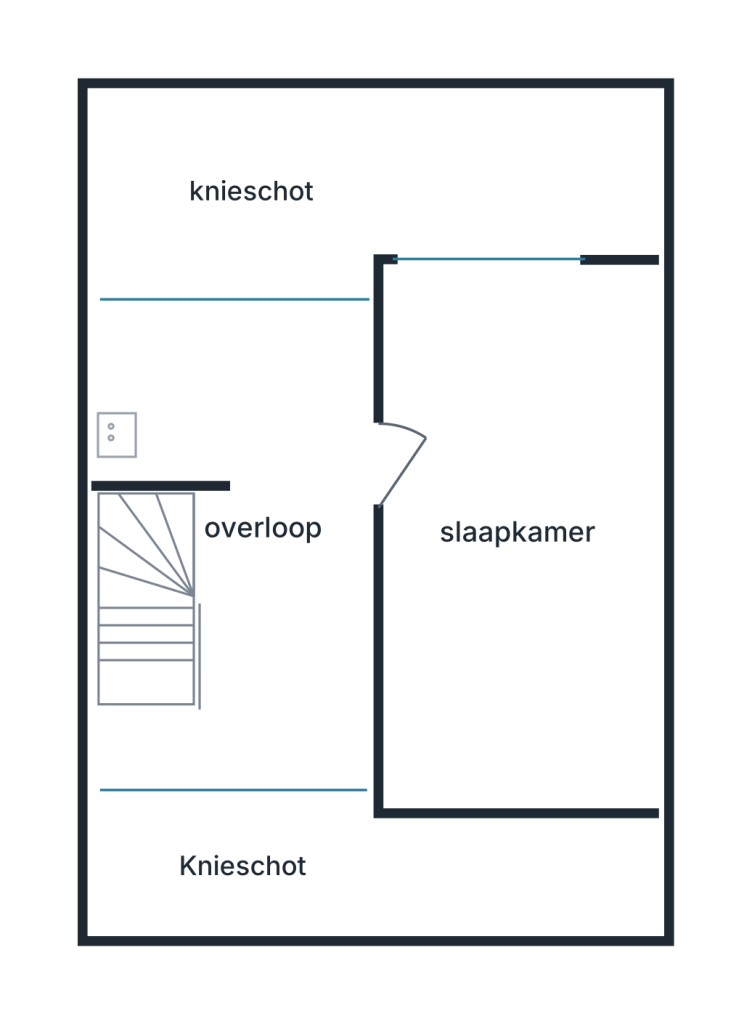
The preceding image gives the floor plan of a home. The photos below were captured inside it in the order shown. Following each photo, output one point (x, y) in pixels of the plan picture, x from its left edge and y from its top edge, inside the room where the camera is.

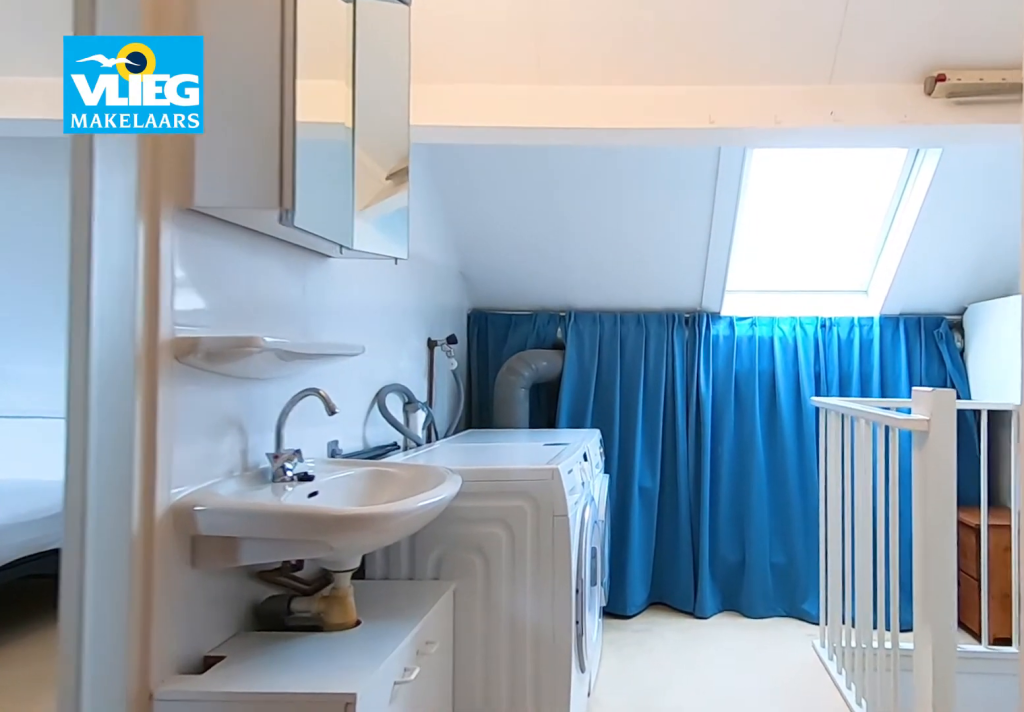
(239, 548)
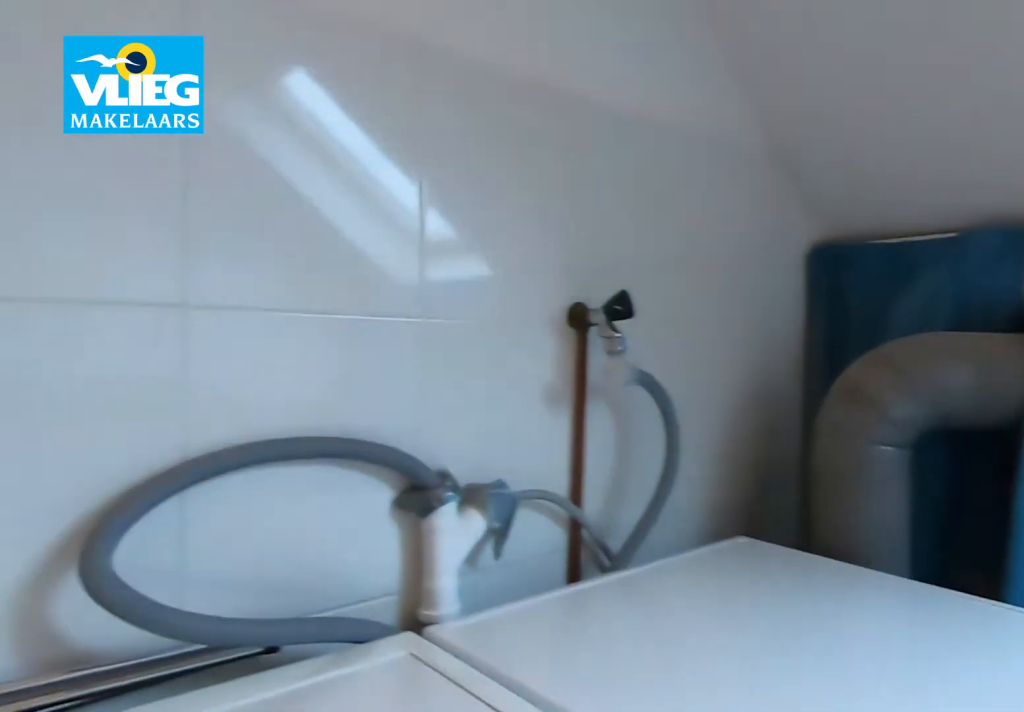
(239, 548)
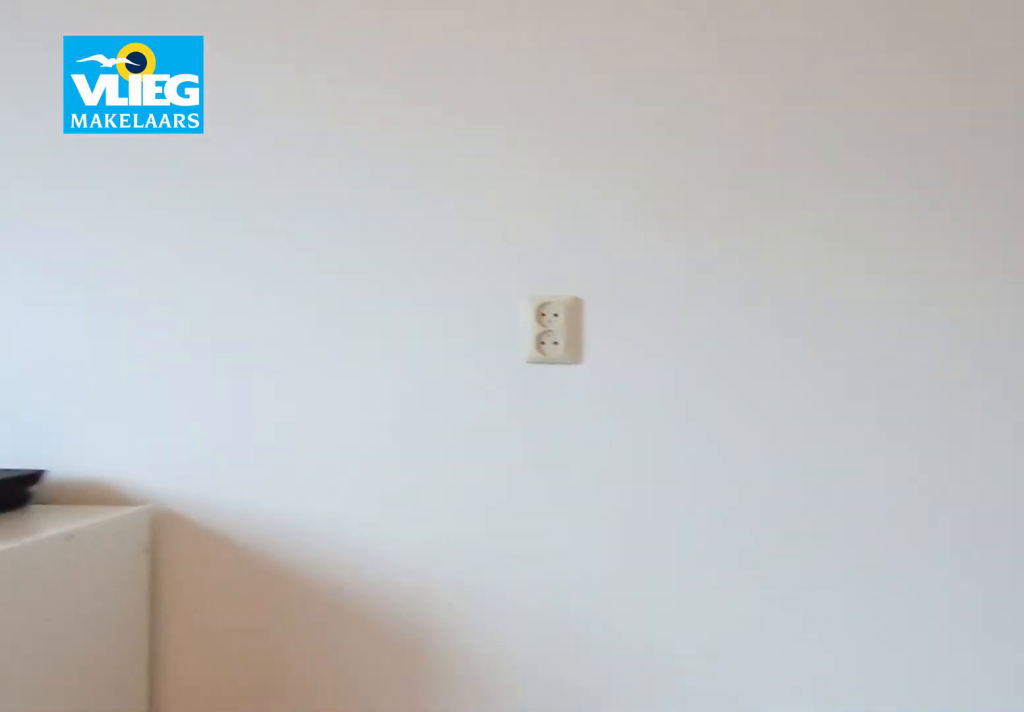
(518, 627)
